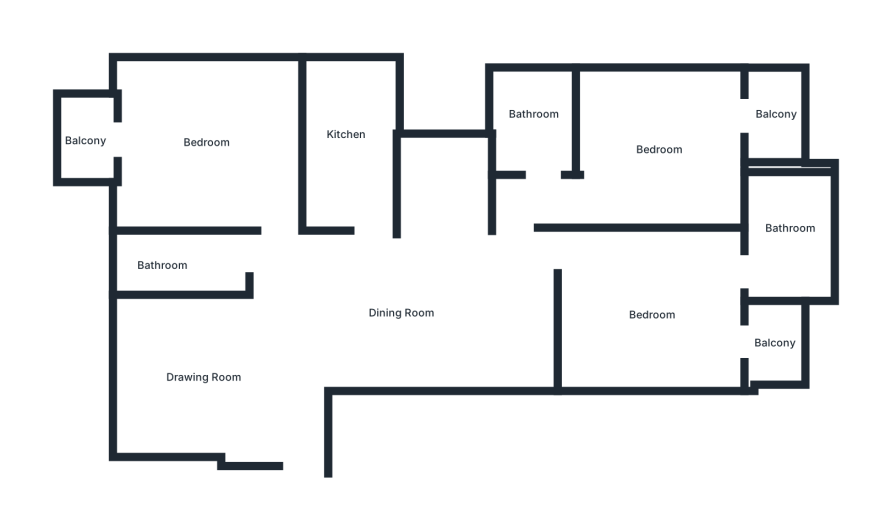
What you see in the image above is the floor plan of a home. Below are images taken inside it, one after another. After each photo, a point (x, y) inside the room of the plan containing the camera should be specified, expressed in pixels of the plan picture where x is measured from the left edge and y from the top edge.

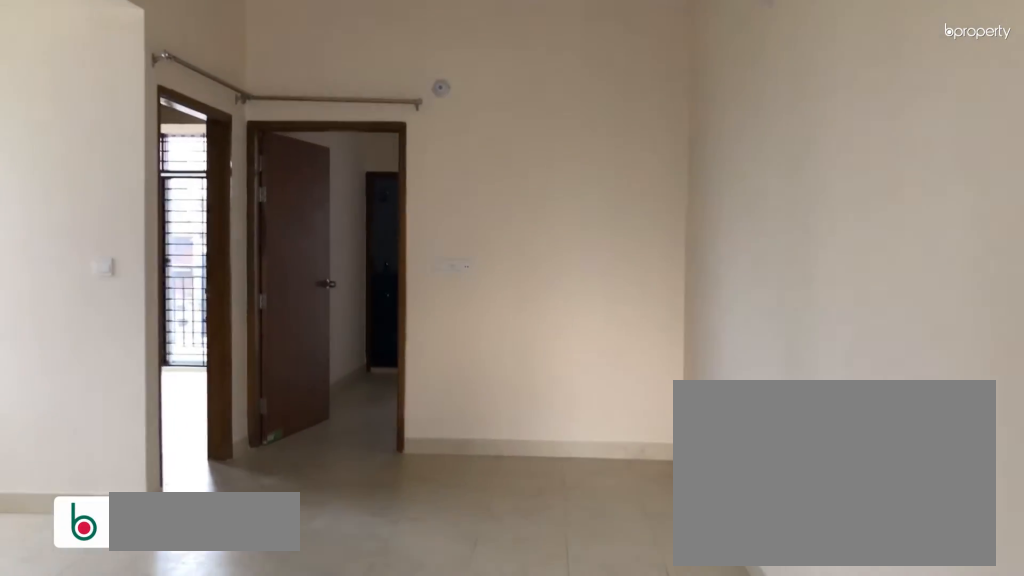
(350, 325)
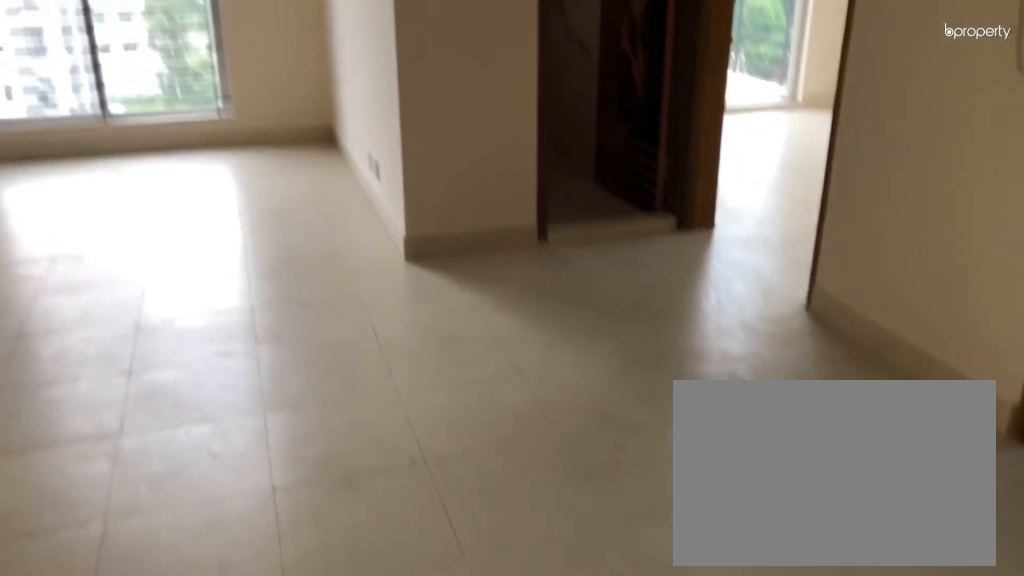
(424, 316)
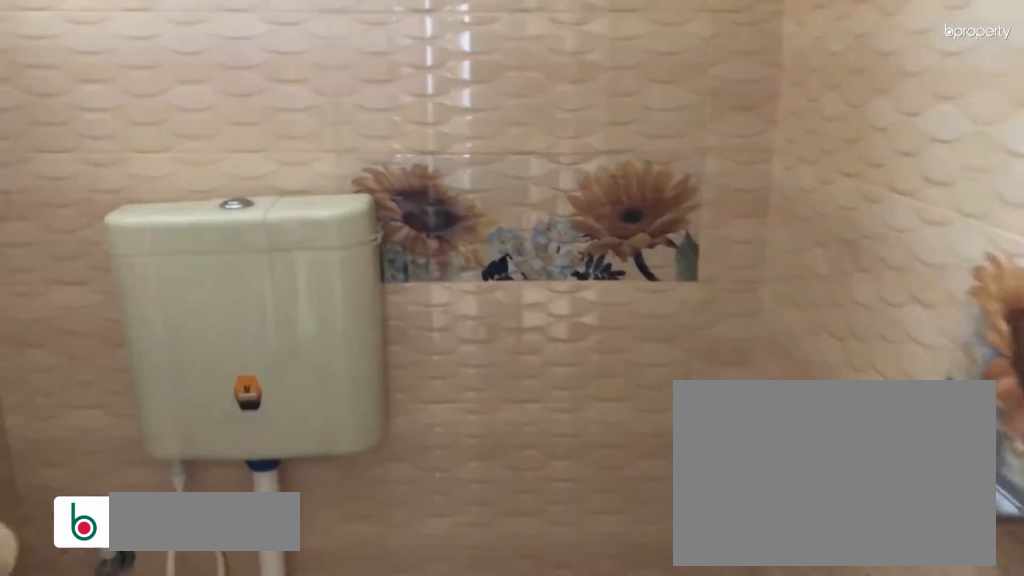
(171, 261)
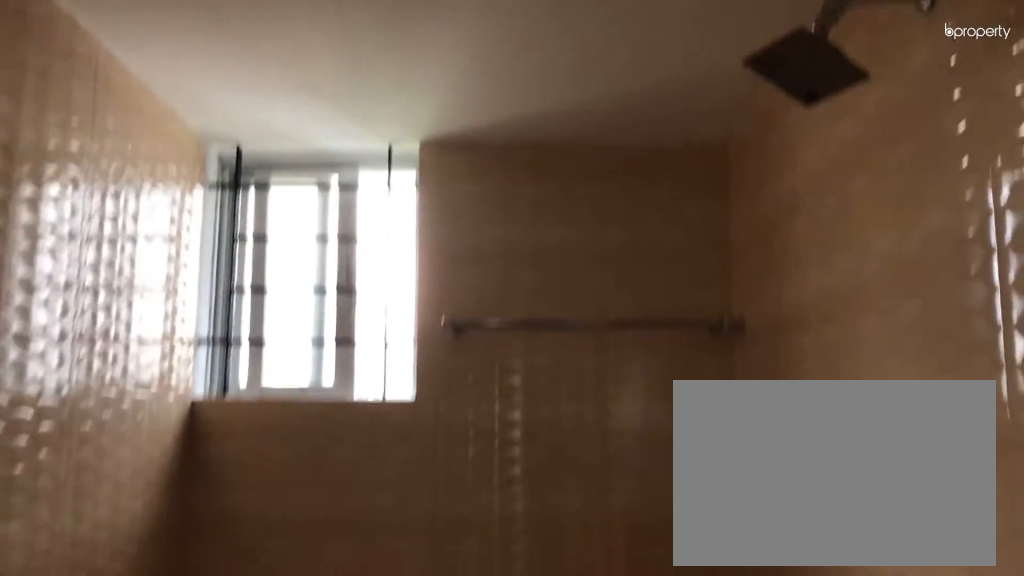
(171, 261)
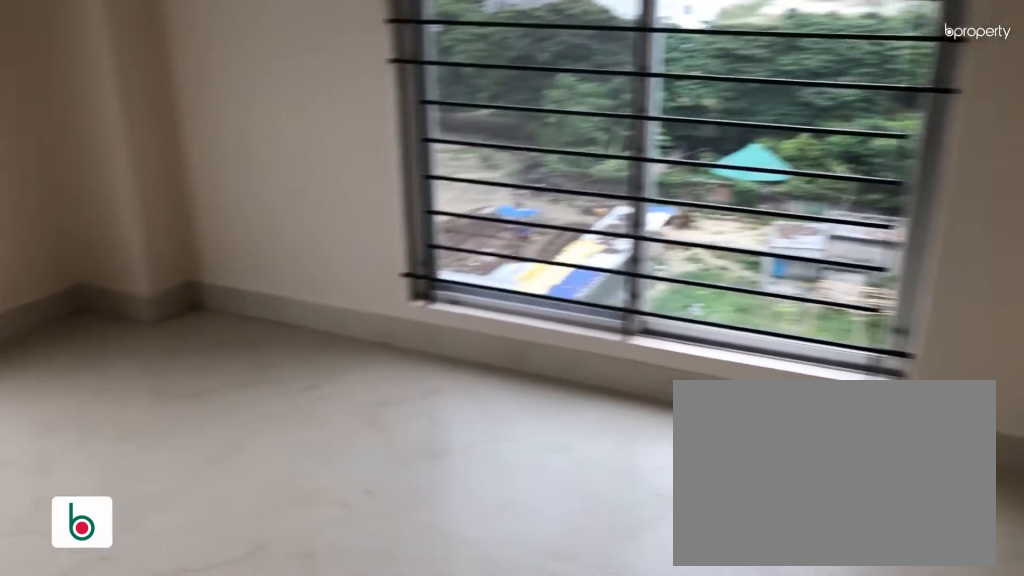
(201, 147)
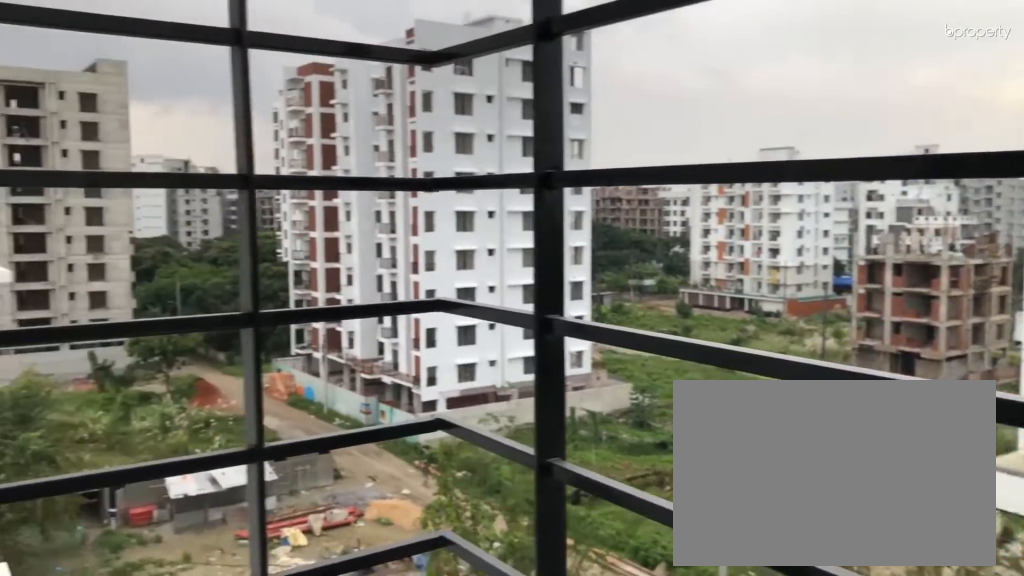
(82, 141)
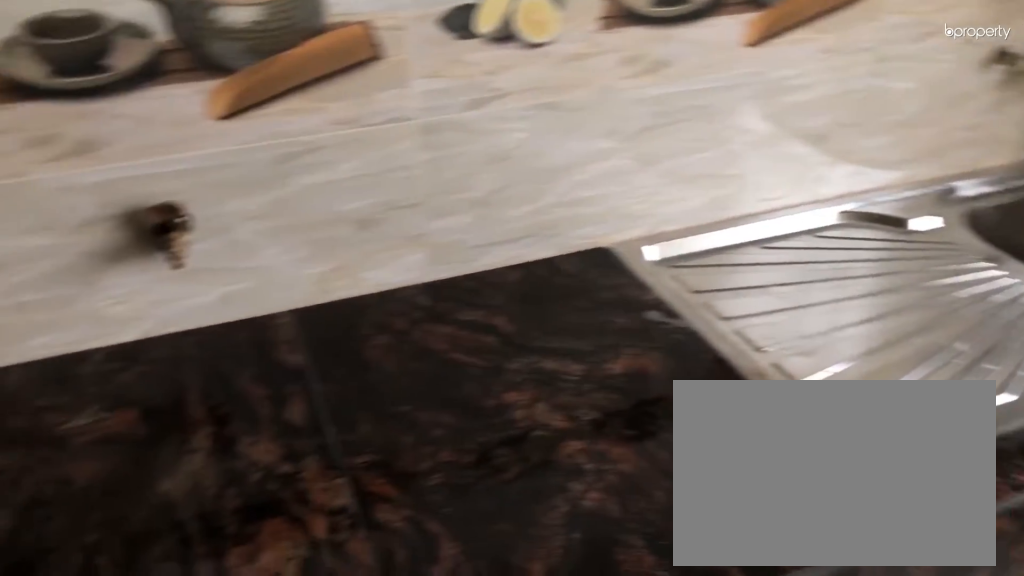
(346, 144)
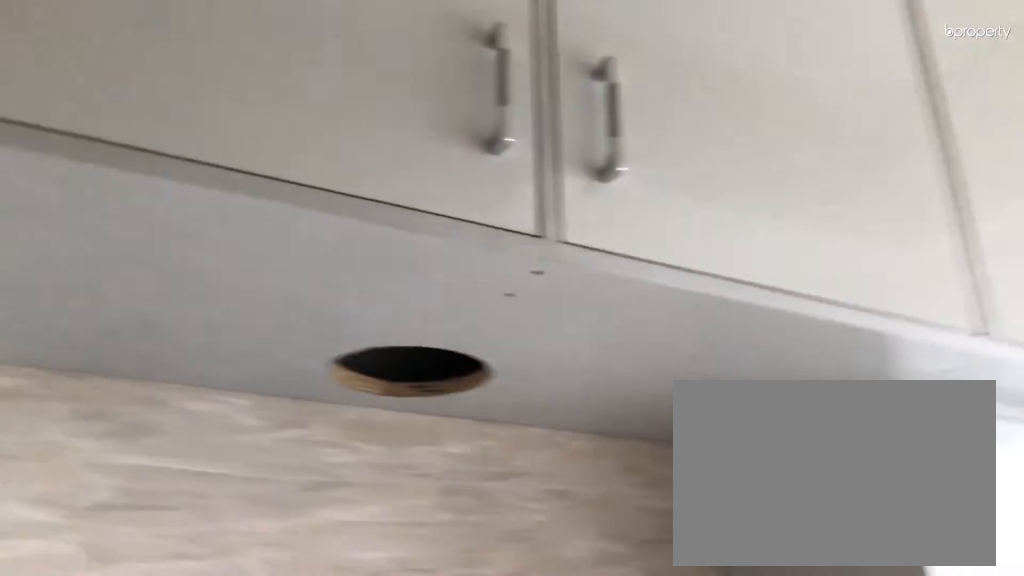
(346, 144)
